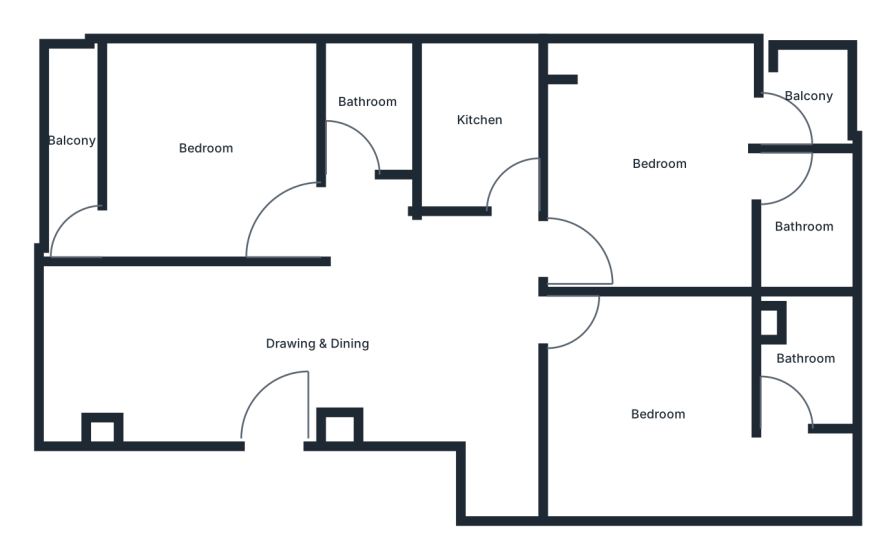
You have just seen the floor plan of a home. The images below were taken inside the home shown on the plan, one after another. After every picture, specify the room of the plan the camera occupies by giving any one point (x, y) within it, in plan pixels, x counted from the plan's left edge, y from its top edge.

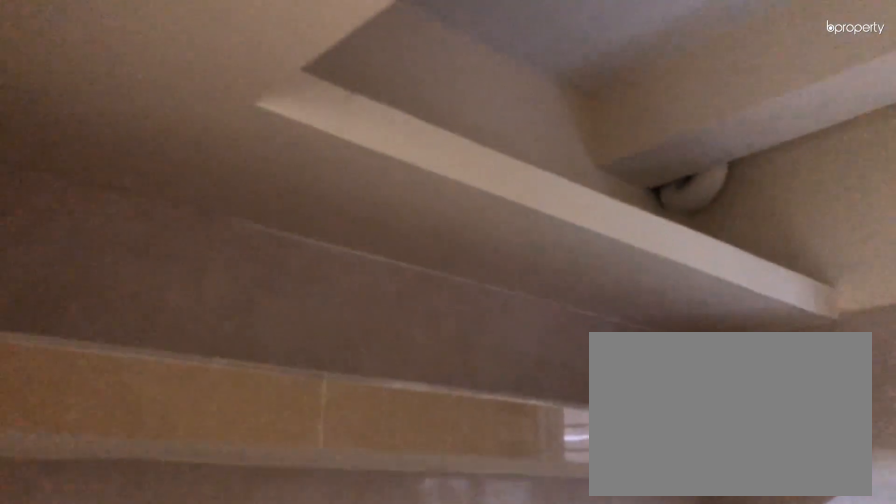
(476, 124)
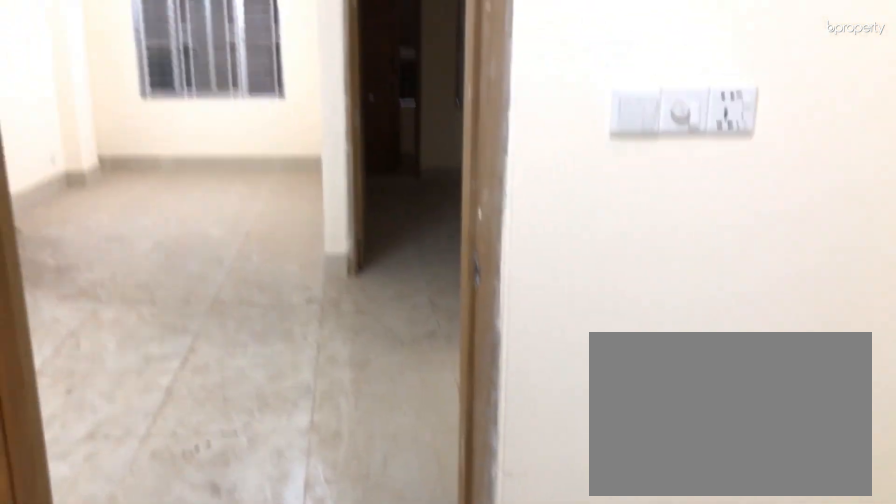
(655, 167)
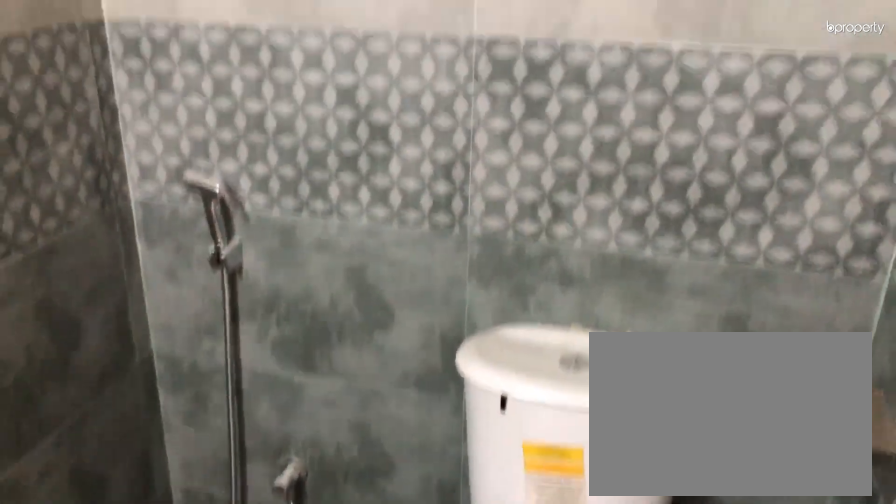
(800, 220)
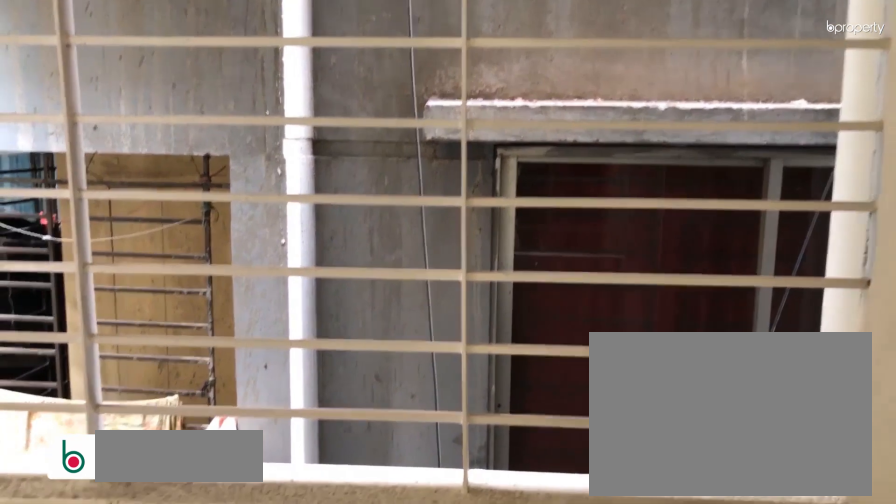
(799, 96)
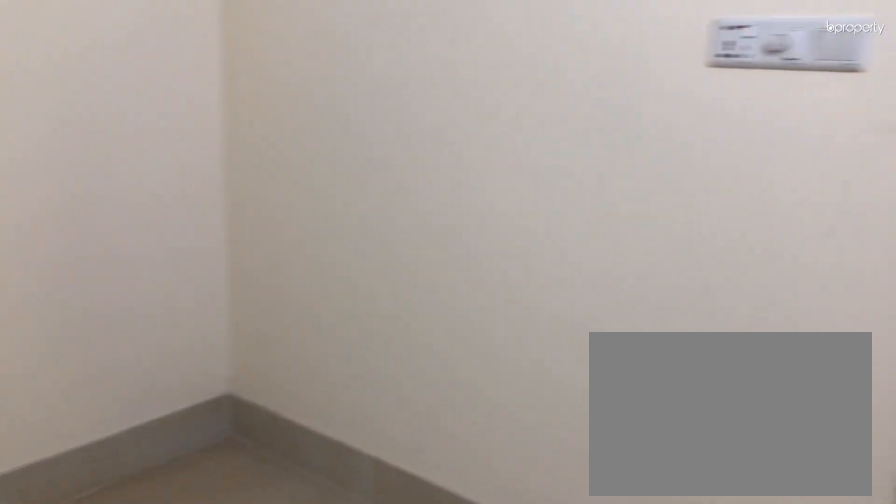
(659, 411)
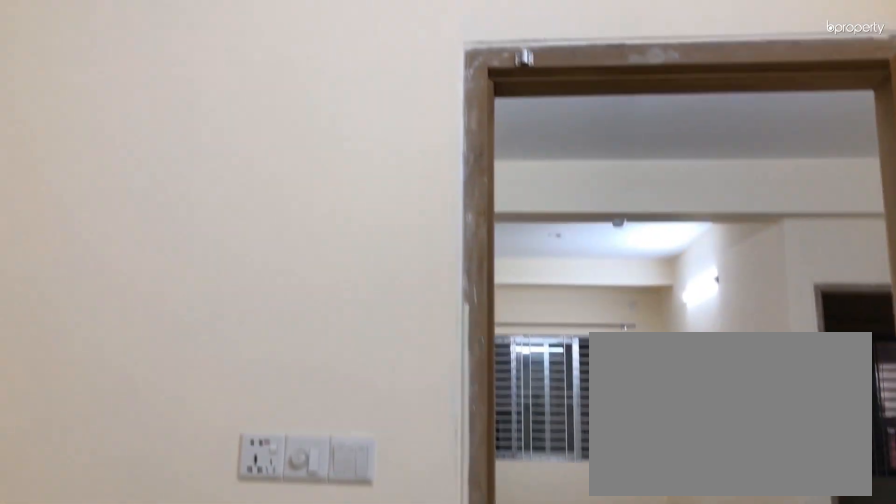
(659, 411)
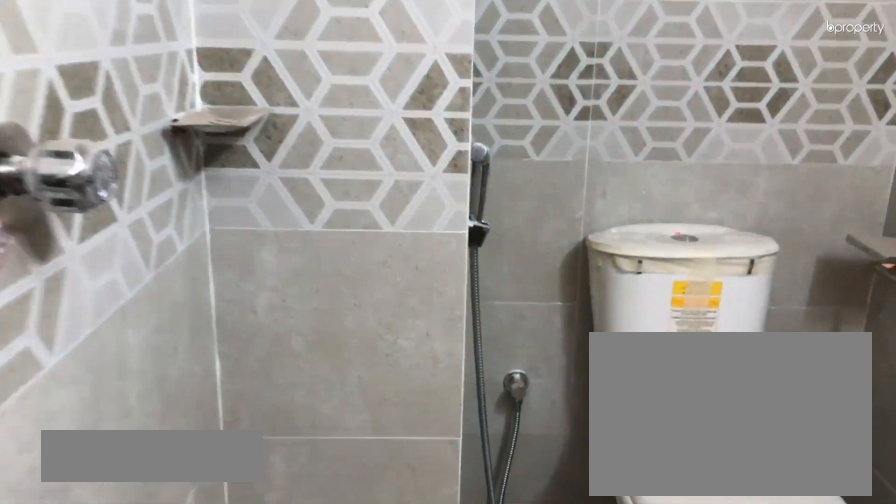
(801, 365)
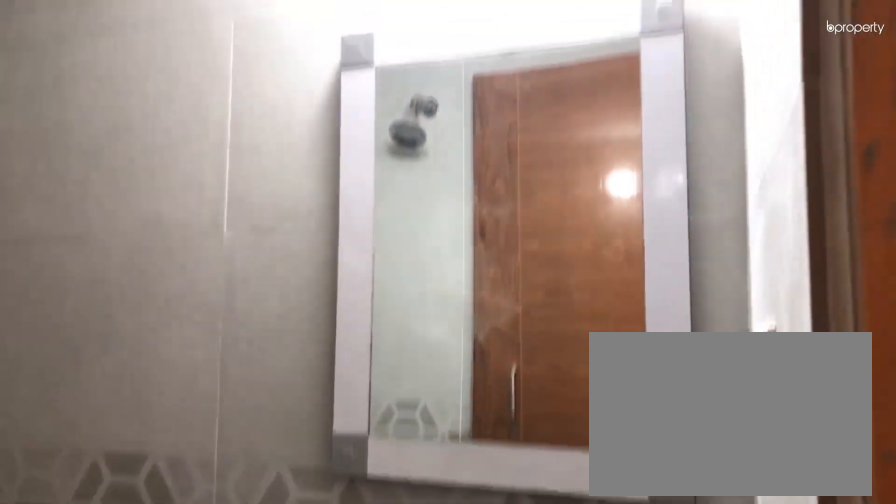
(801, 365)
